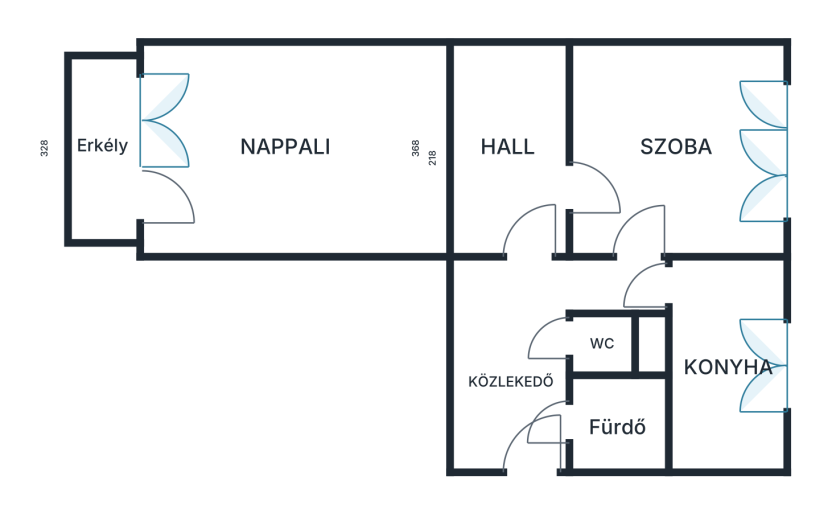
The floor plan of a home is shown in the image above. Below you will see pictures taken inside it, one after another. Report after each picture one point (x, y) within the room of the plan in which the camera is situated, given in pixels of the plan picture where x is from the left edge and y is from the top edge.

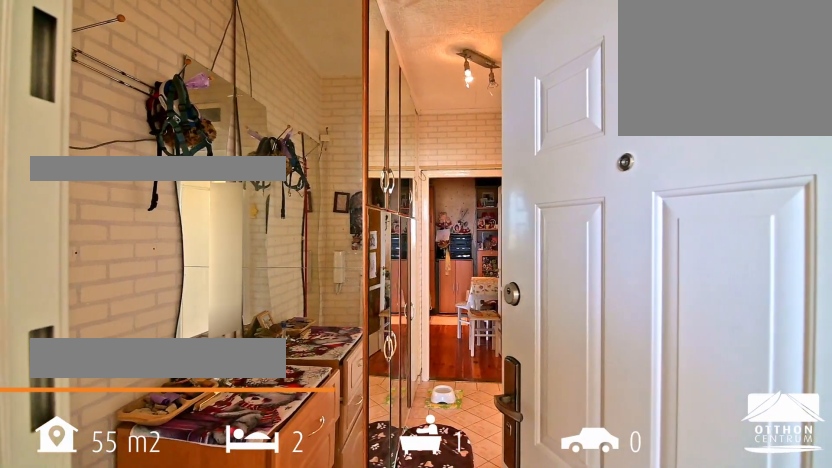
(517, 399)
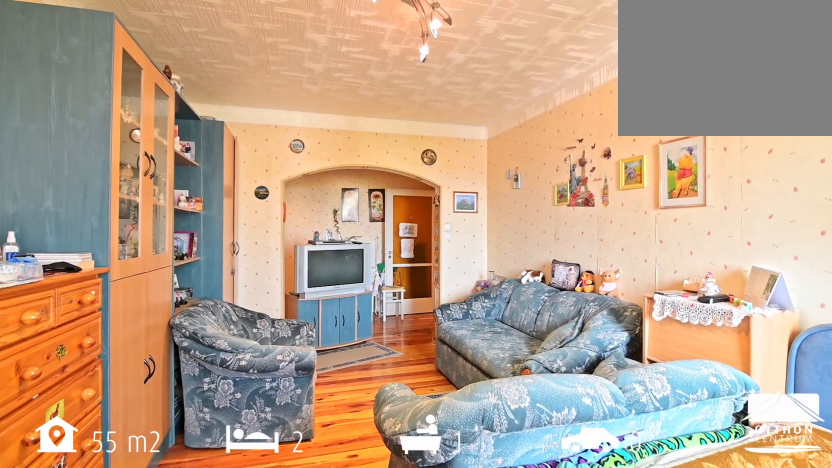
(291, 104)
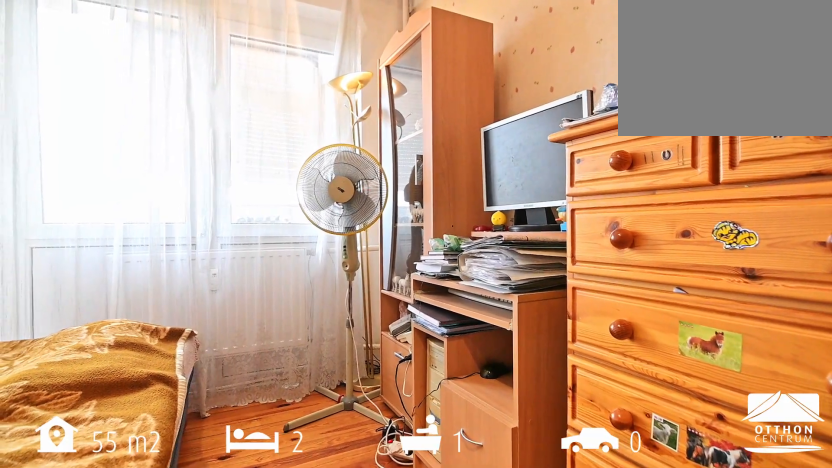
(291, 104)
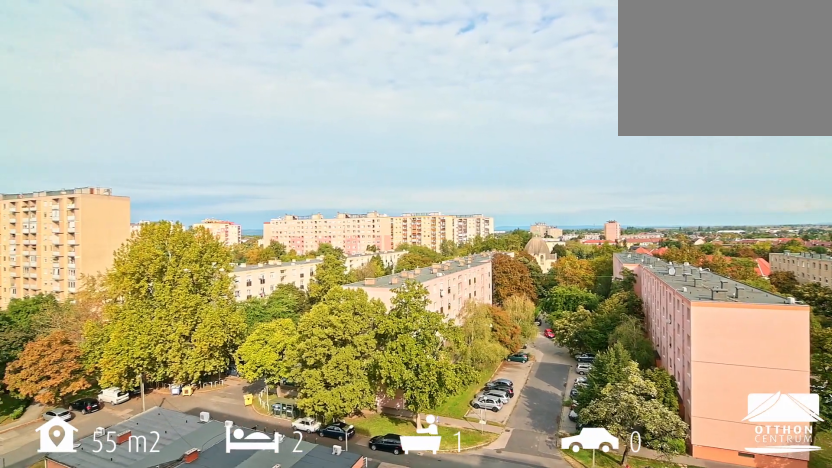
(99, 152)
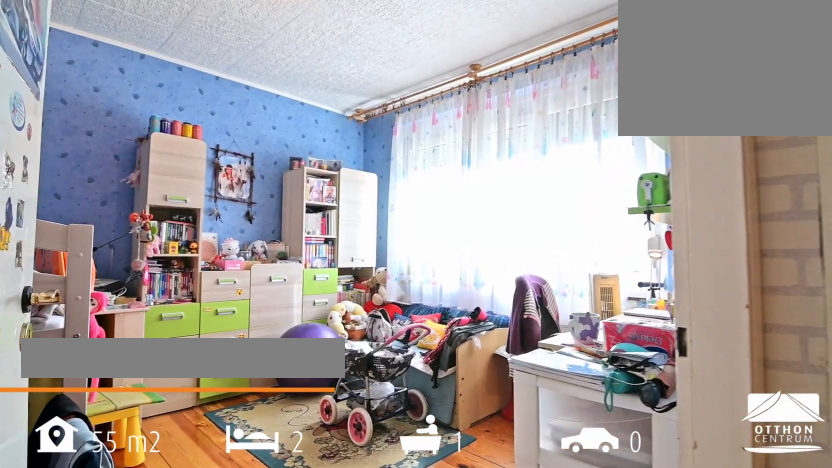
(682, 132)
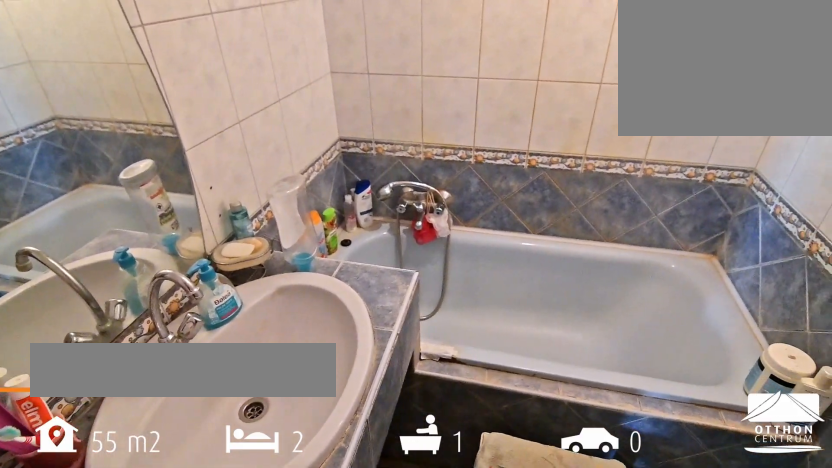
(613, 434)
